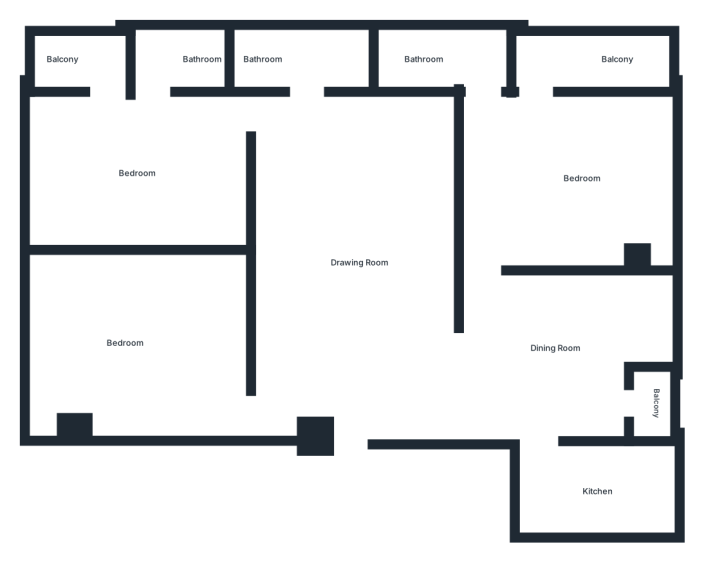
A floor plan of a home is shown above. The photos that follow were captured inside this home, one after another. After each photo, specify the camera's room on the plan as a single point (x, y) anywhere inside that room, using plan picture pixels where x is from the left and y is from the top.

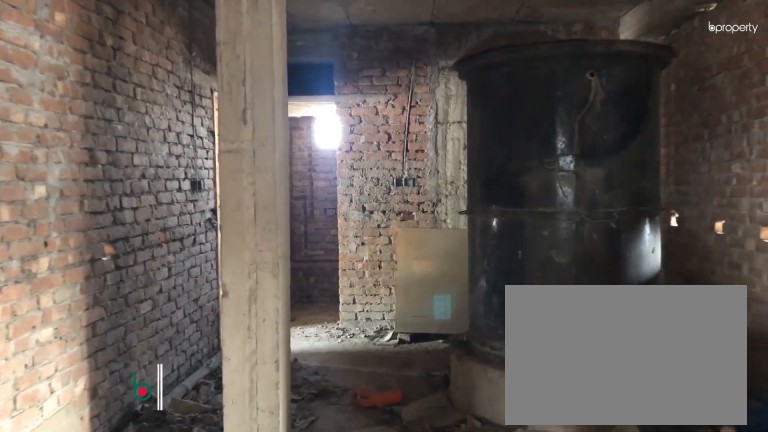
(352, 354)
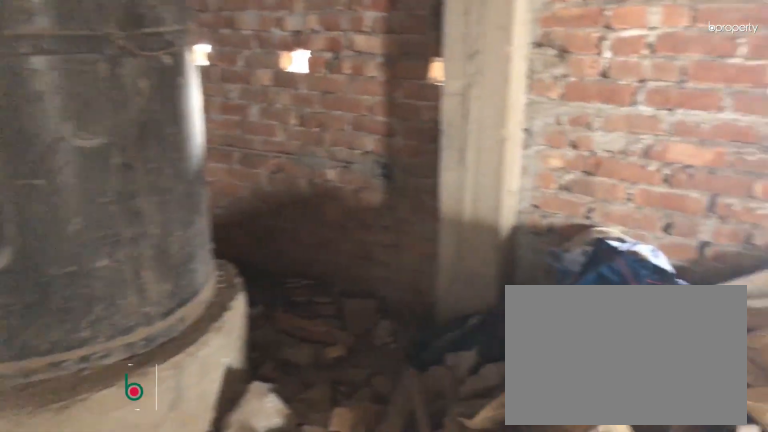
(356, 240)
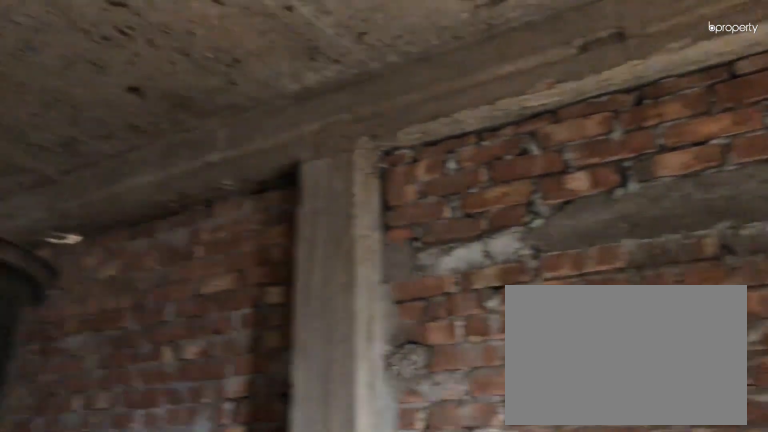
(356, 240)
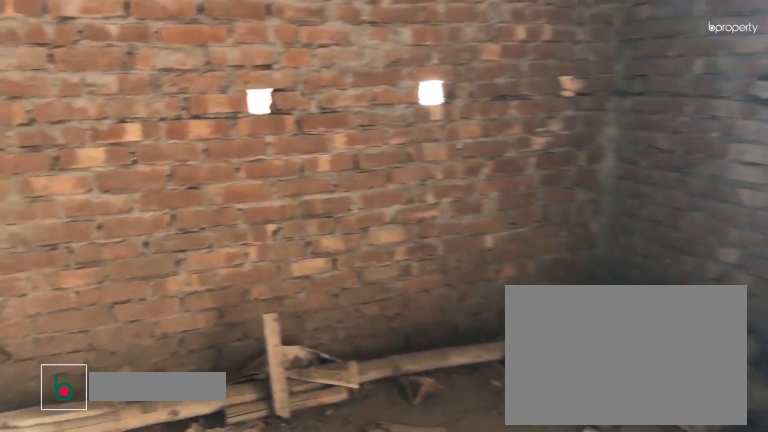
(568, 359)
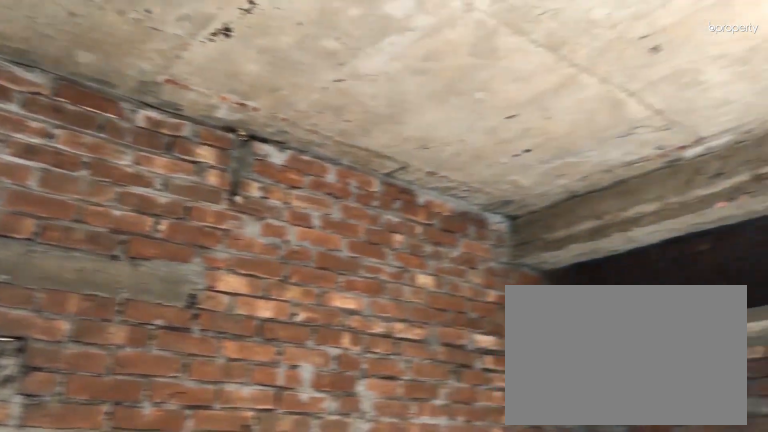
(567, 359)
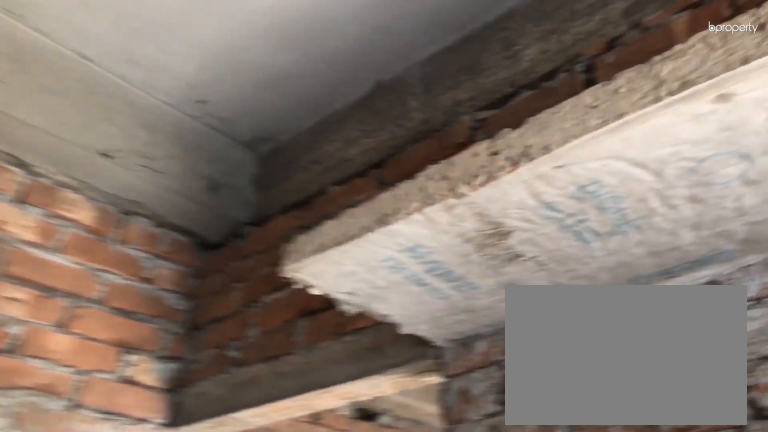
(599, 489)
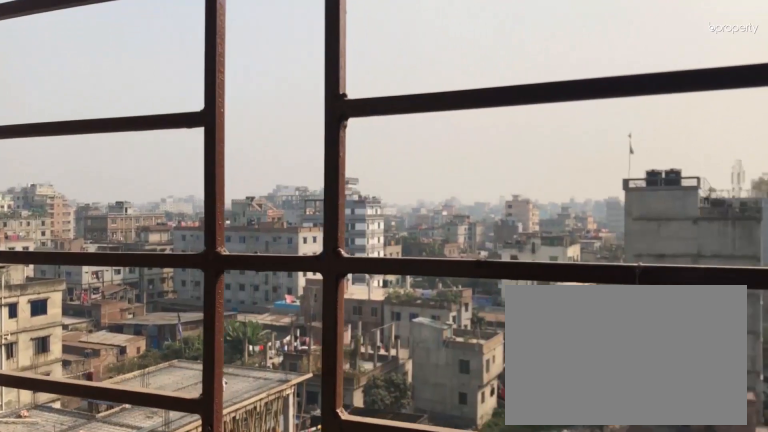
(652, 404)
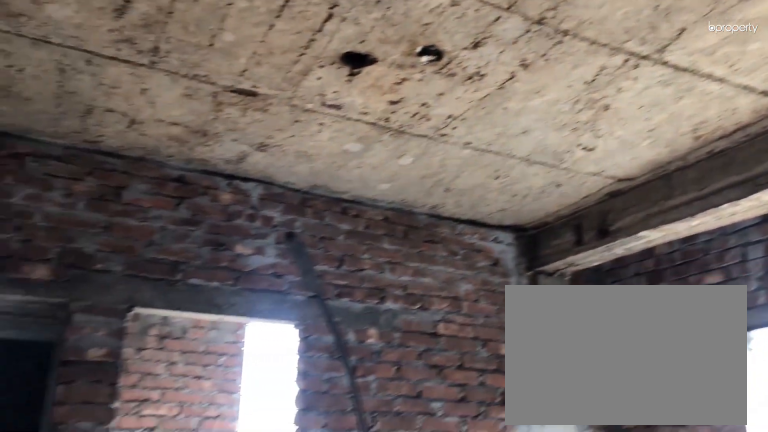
(571, 182)
